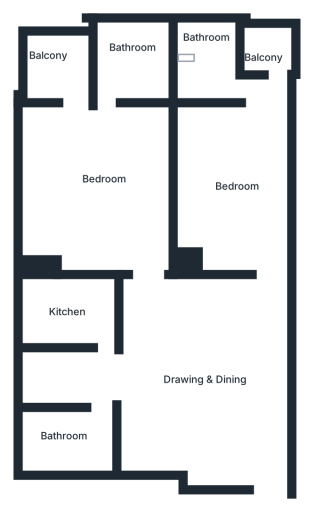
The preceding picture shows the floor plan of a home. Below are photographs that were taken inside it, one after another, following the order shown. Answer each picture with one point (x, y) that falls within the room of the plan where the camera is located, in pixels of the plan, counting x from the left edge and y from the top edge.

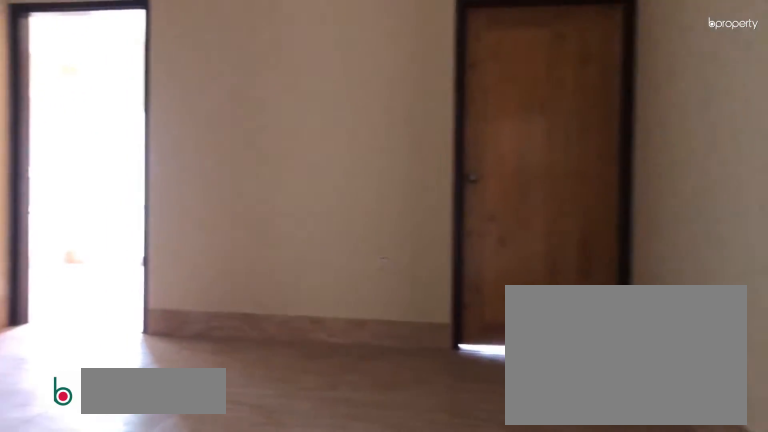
(214, 374)
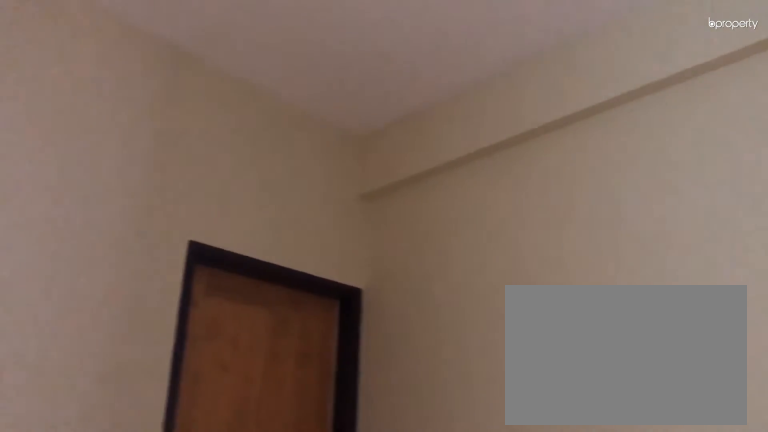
(214, 374)
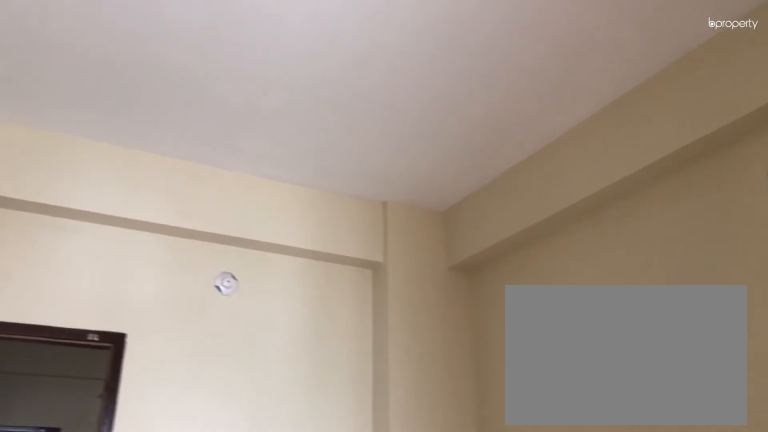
(246, 175)
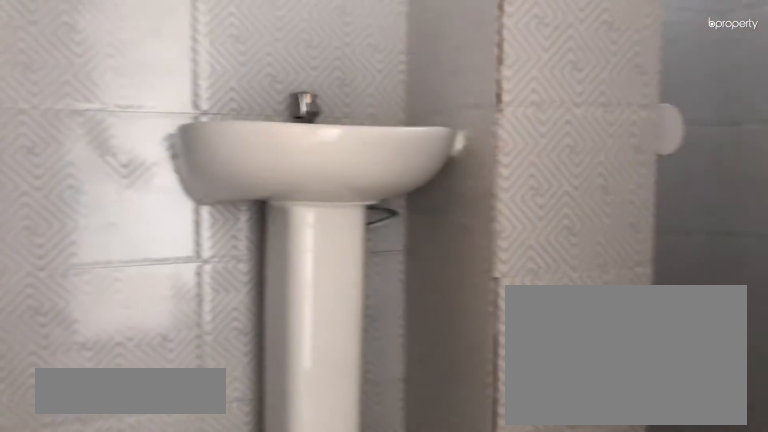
(212, 68)
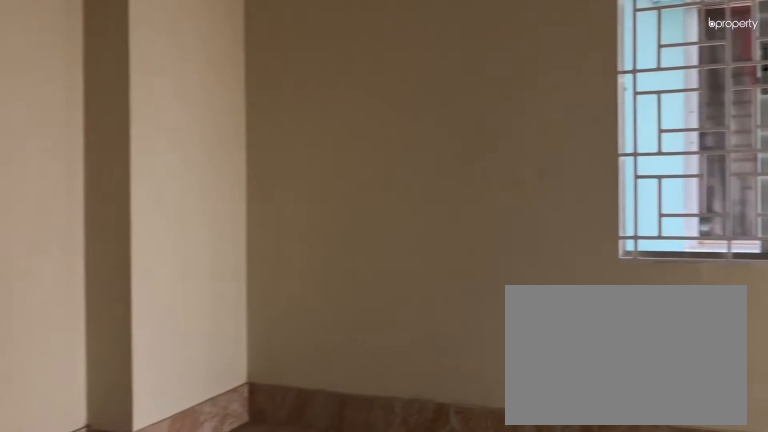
(92, 170)
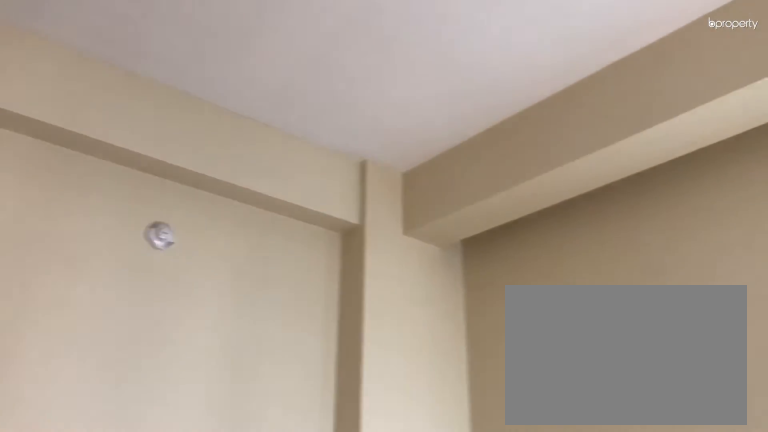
(92, 170)
